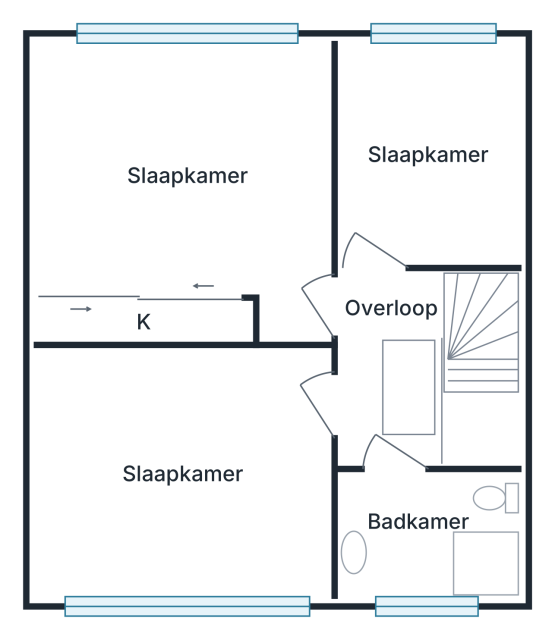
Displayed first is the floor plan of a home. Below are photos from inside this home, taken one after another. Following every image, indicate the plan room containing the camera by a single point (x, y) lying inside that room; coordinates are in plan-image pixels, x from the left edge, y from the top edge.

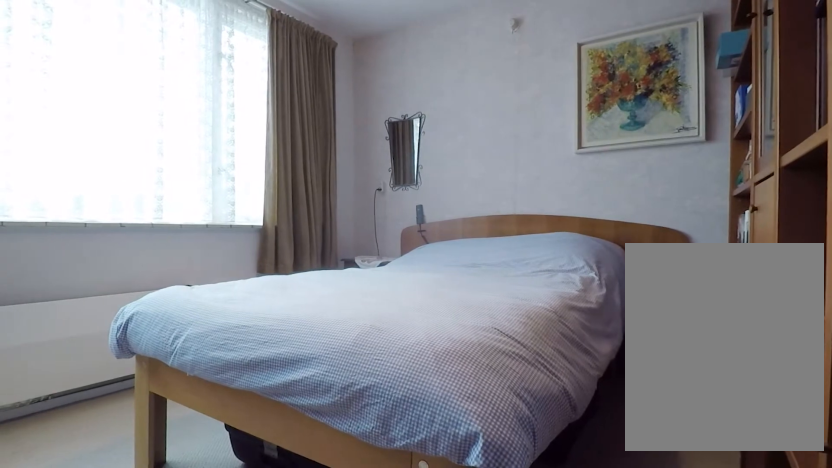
(184, 472)
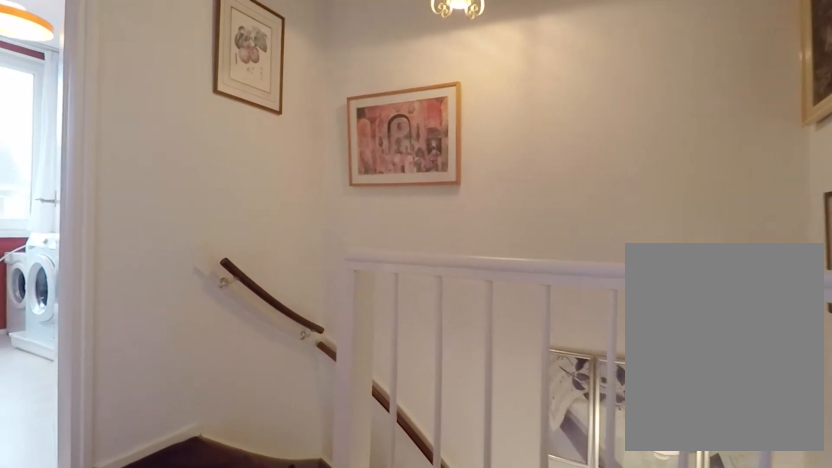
(385, 361)
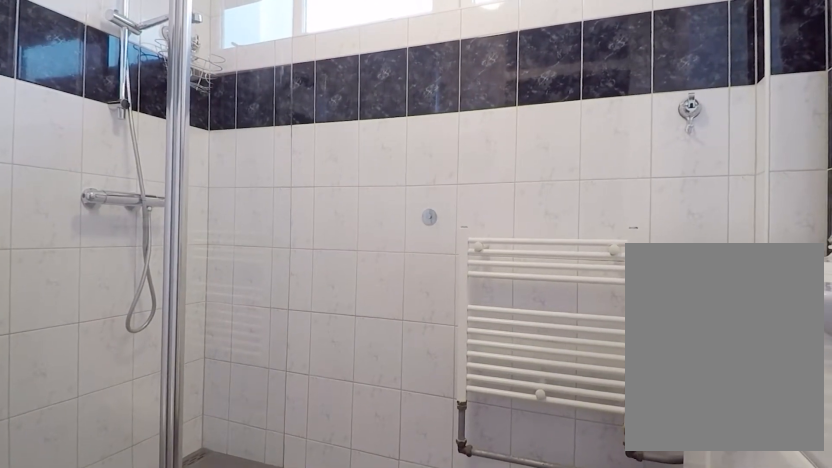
(428, 534)
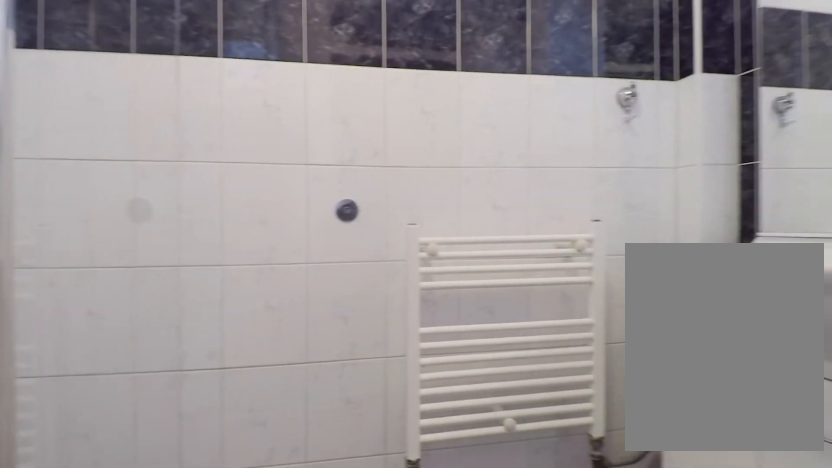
(428, 534)
